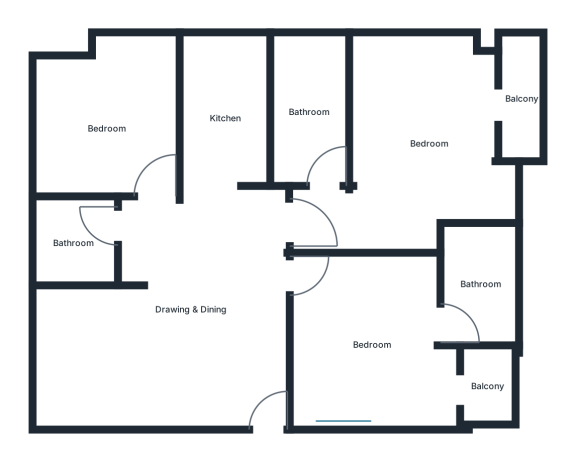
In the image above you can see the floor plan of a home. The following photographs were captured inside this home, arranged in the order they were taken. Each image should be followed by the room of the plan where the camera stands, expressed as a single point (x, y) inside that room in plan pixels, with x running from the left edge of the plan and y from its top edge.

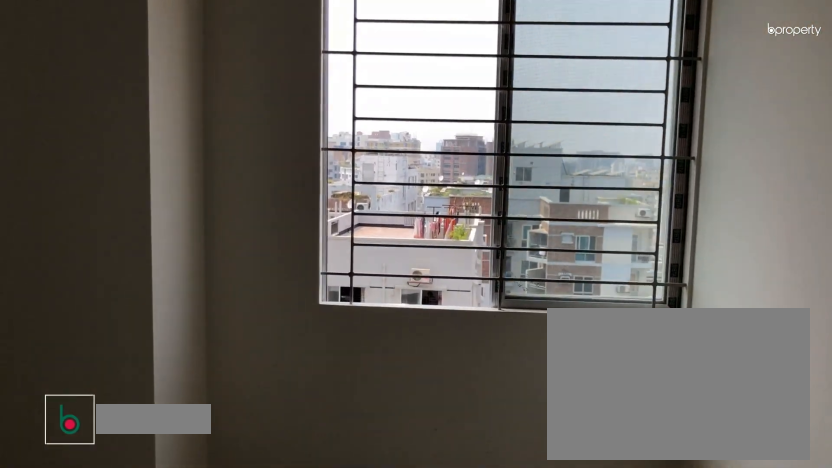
(108, 129)
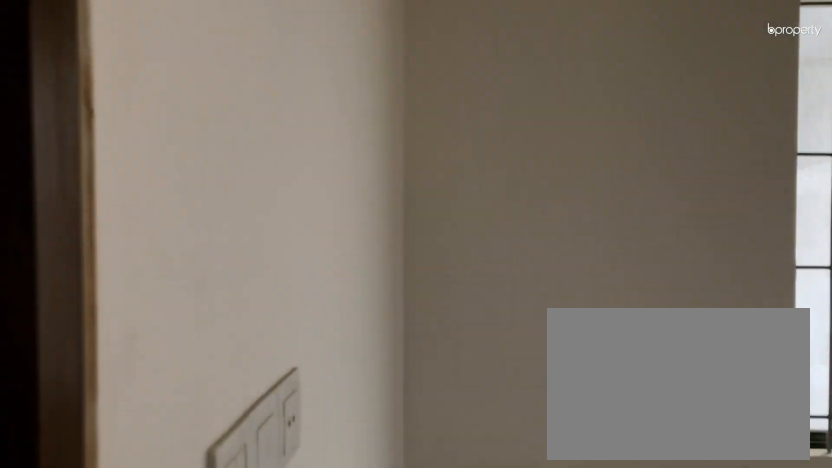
(108, 129)
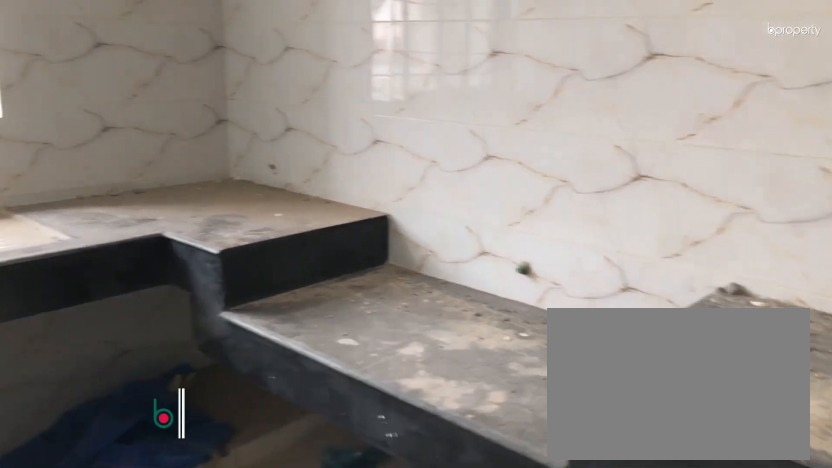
(227, 118)
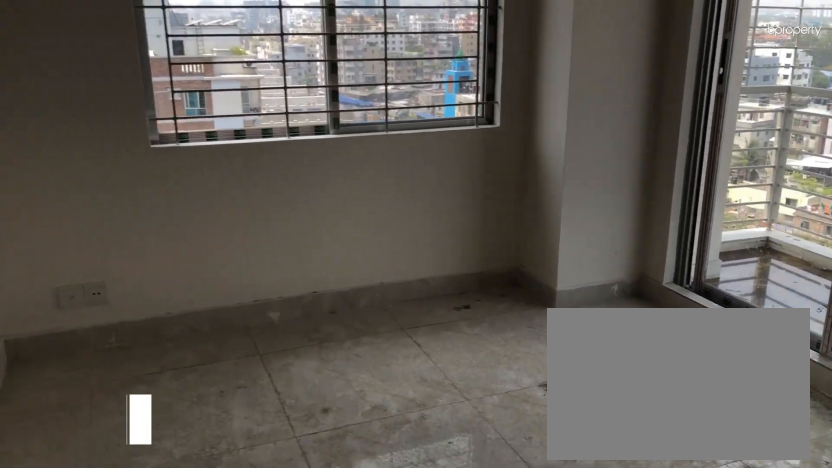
(428, 143)
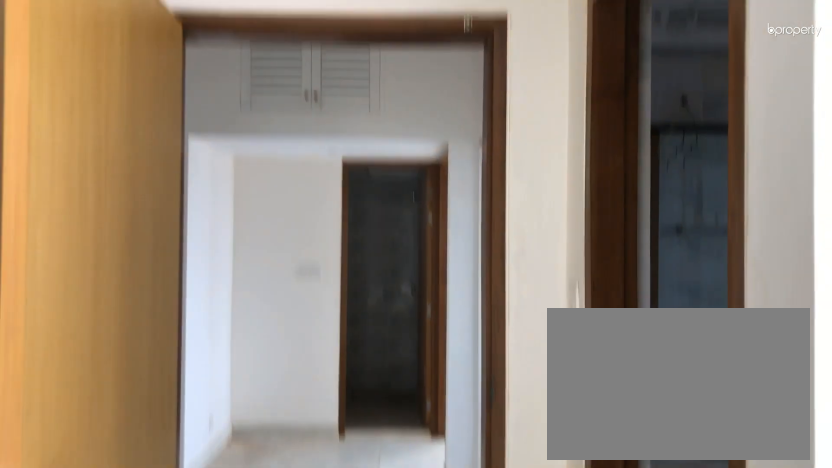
(428, 143)
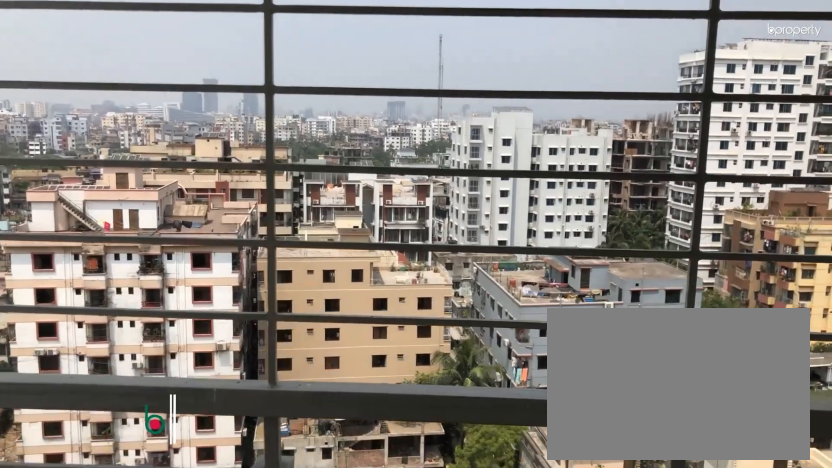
(524, 97)
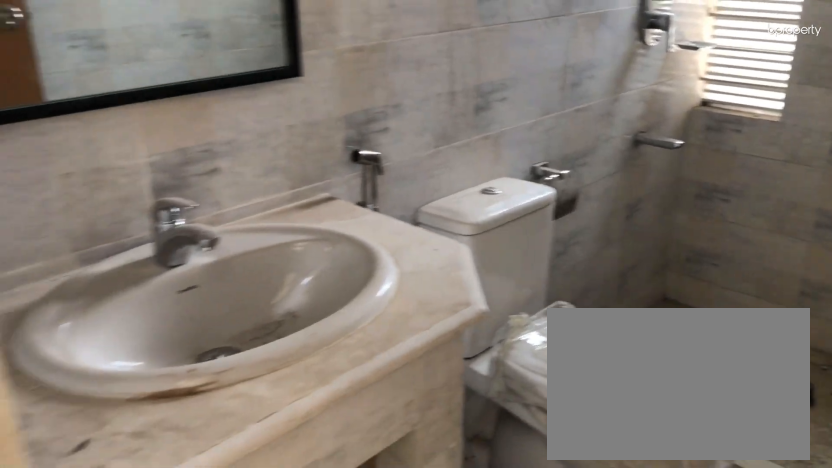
(308, 110)
